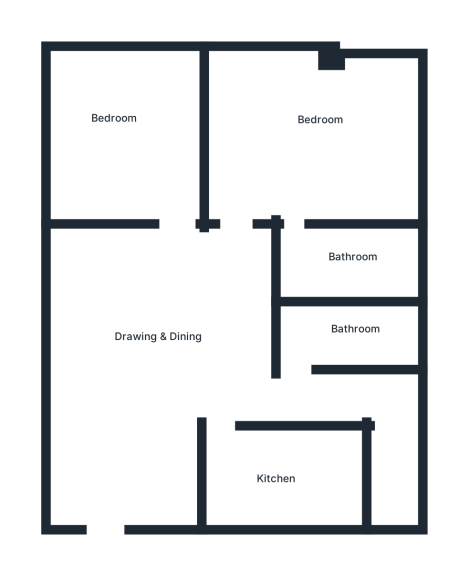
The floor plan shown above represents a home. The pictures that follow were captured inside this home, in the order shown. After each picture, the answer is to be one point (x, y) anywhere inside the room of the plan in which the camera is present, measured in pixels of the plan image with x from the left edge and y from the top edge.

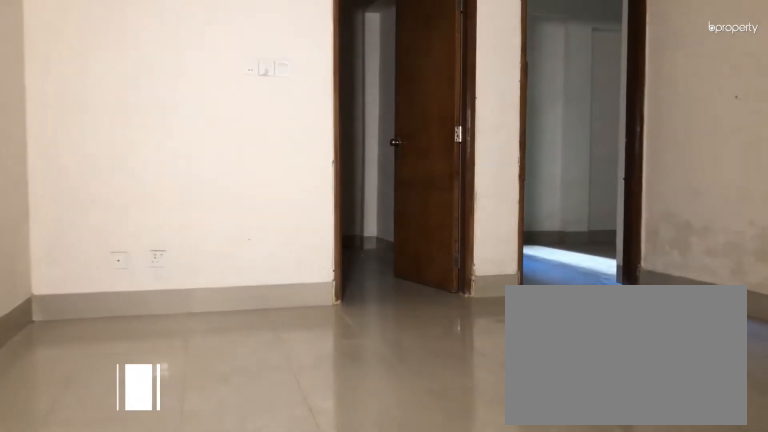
(163, 340)
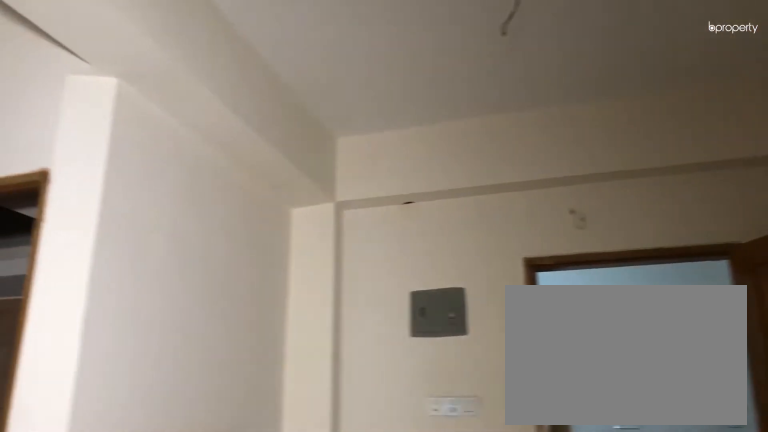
(163, 340)
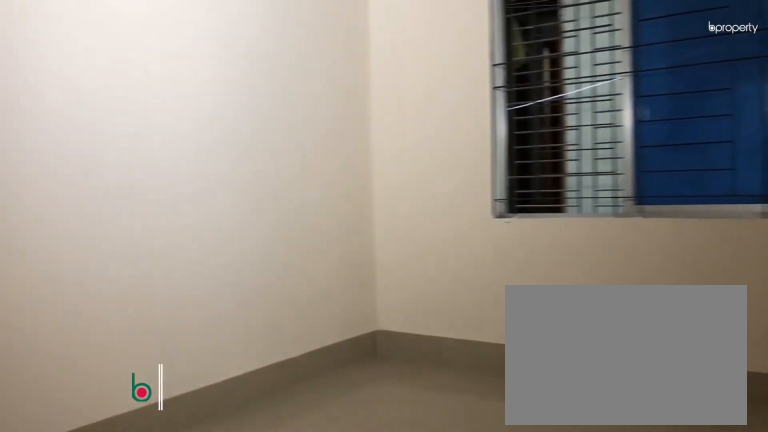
(129, 140)
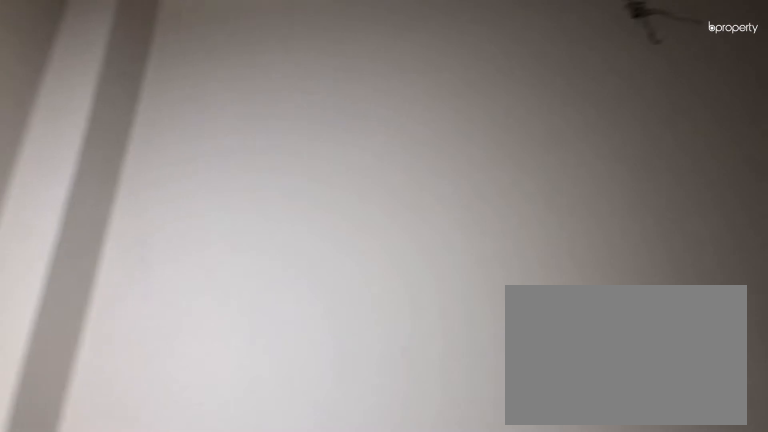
(129, 140)
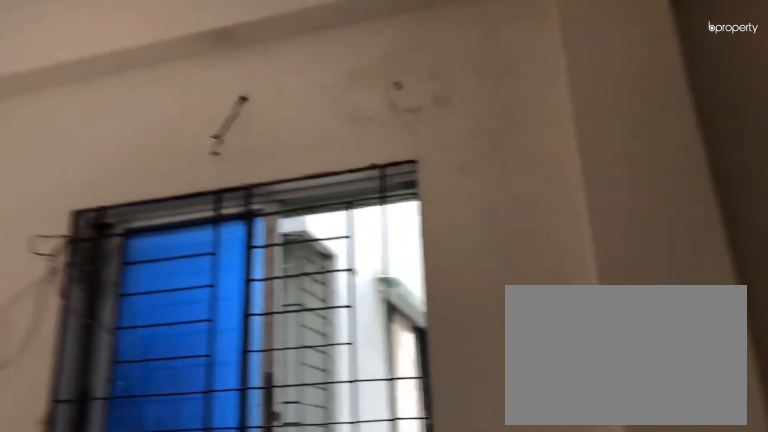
(305, 148)
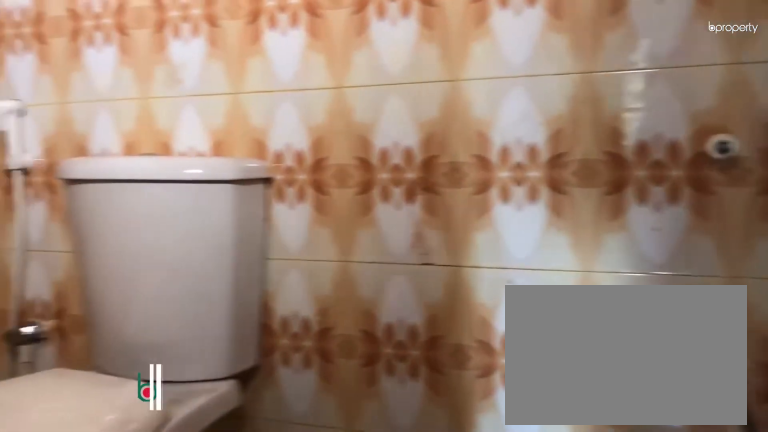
(349, 258)
